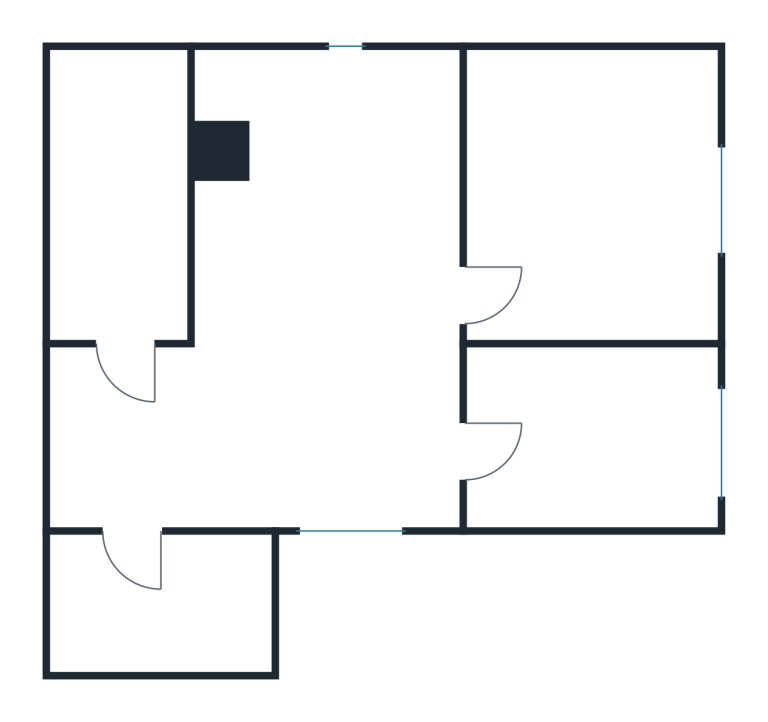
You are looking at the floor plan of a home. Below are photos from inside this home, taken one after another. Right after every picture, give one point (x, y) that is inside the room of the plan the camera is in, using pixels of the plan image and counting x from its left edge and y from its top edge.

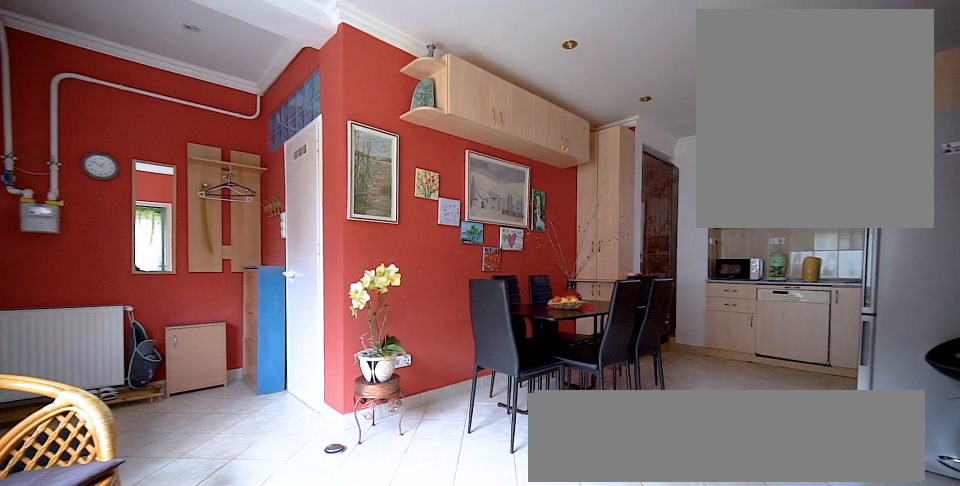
(334, 328)
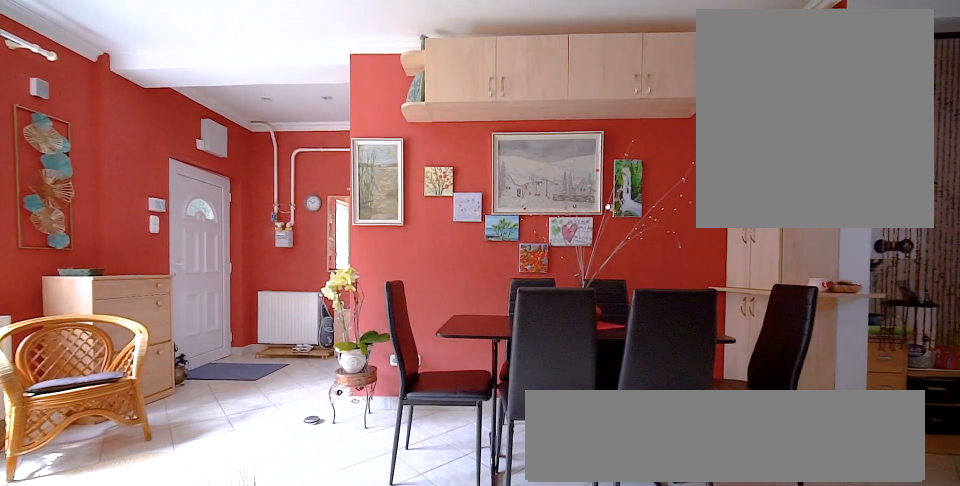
(334, 328)
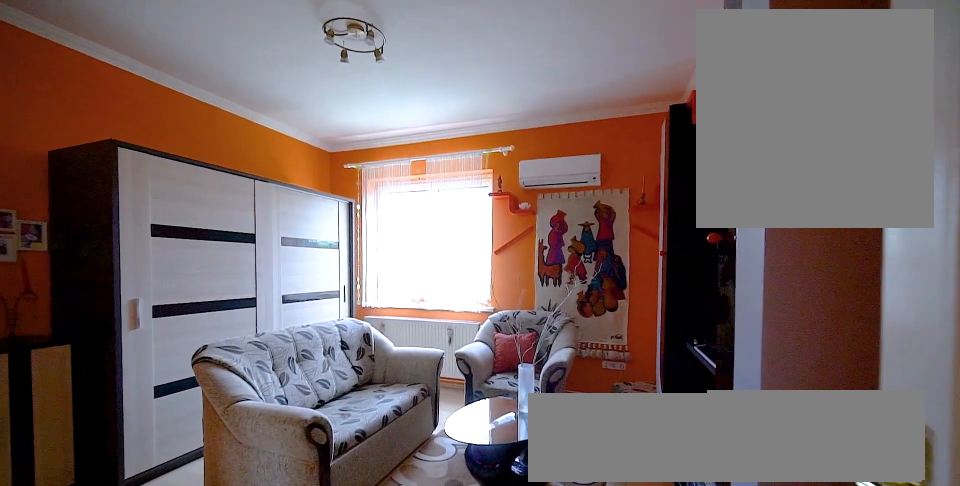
(595, 206)
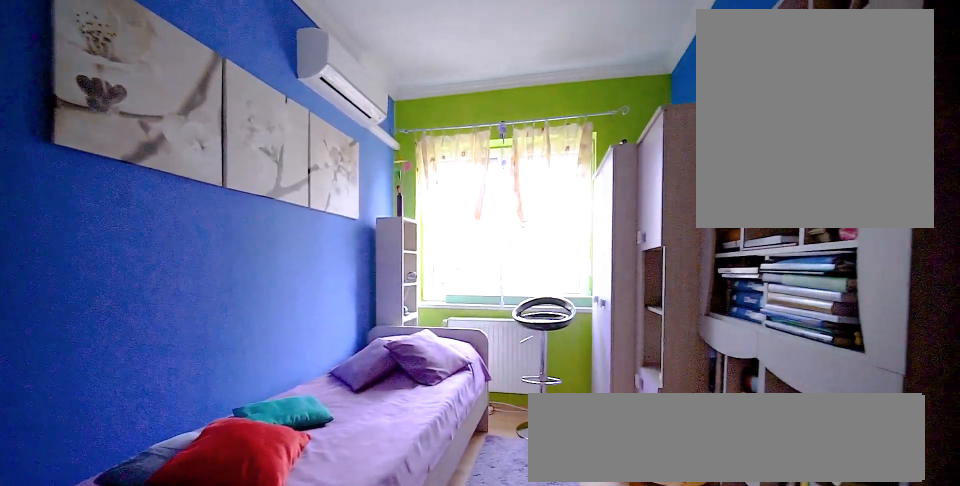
(595, 435)
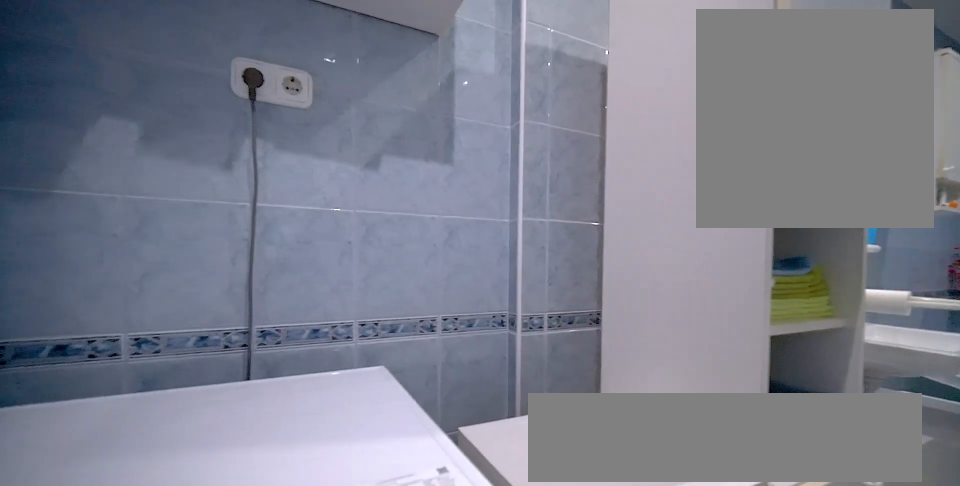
(121, 217)
